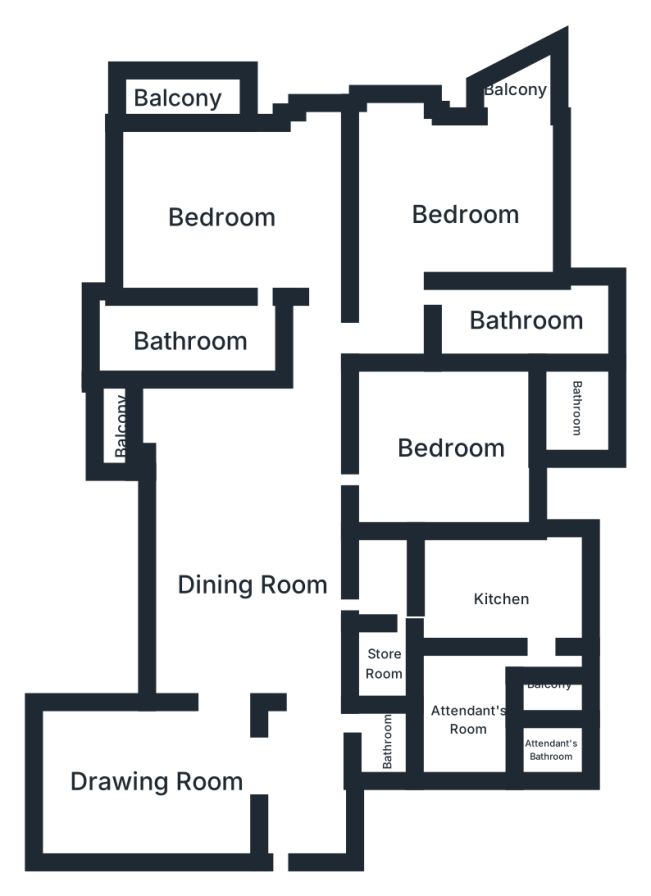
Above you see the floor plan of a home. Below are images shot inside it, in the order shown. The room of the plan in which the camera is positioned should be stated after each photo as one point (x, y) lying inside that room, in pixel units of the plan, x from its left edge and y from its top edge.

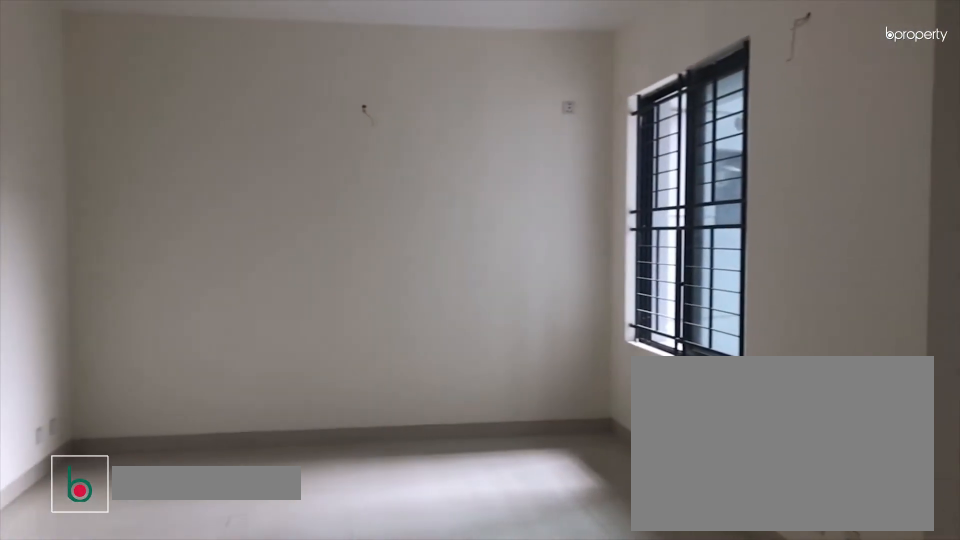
(164, 778)
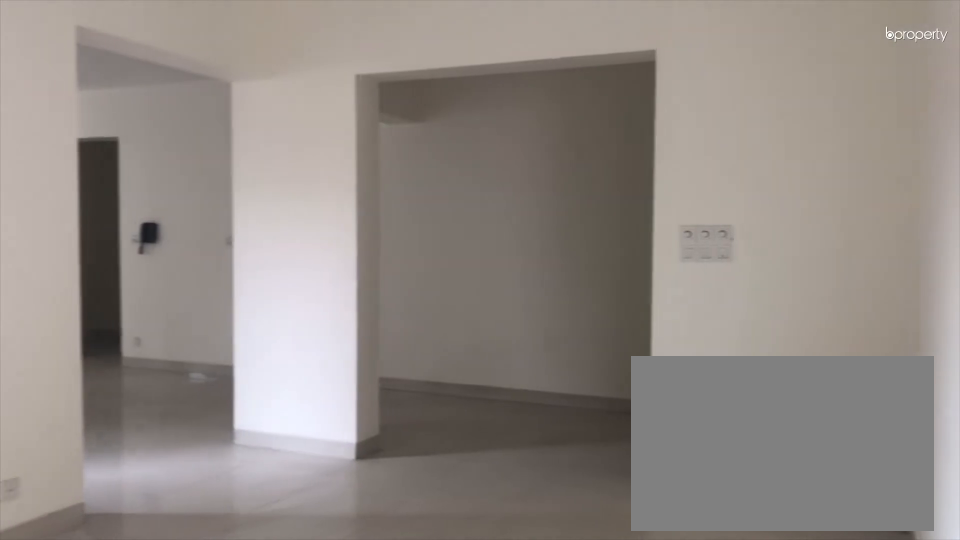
(164, 777)
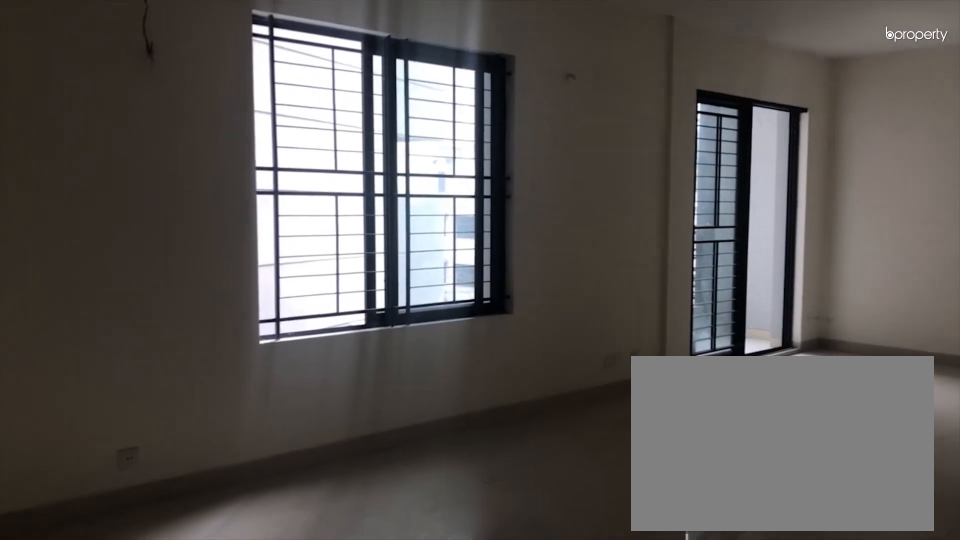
(255, 588)
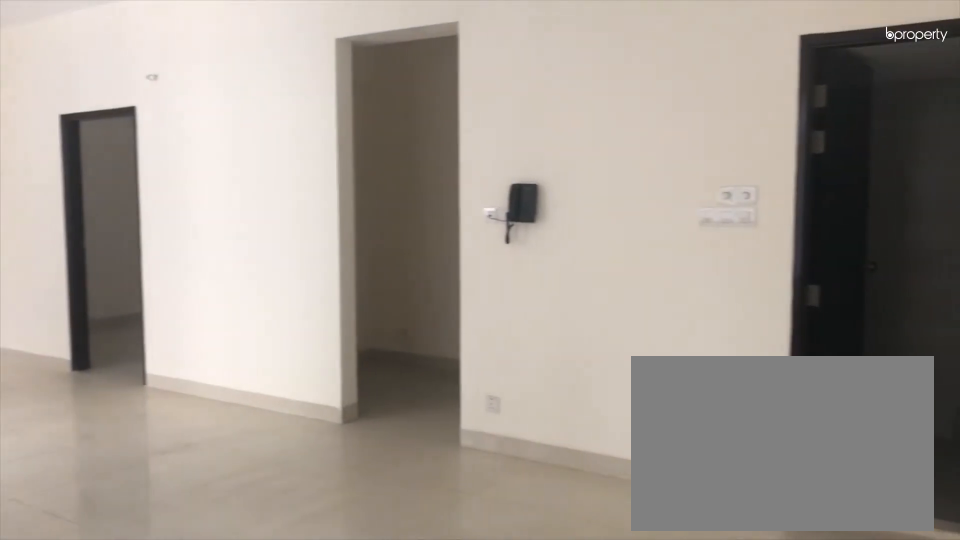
(255, 588)
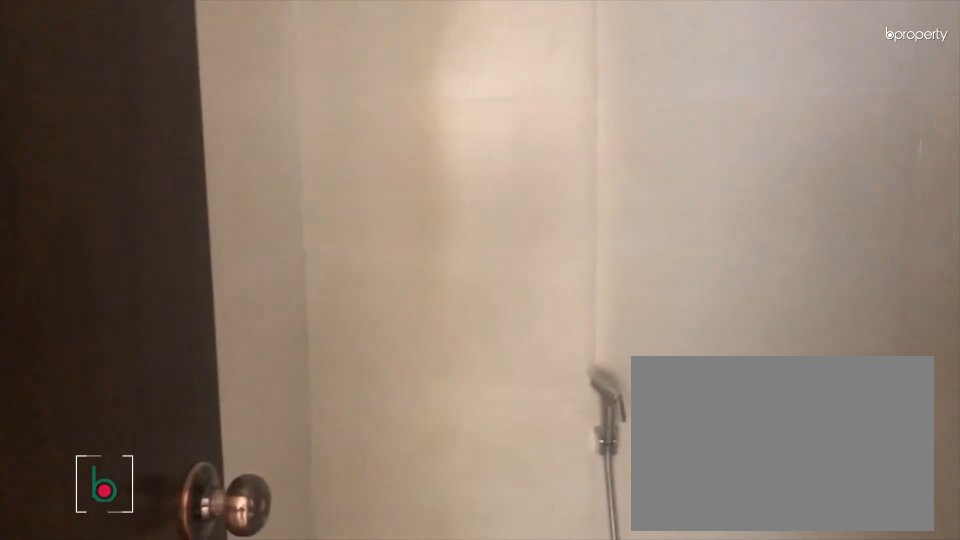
(388, 739)
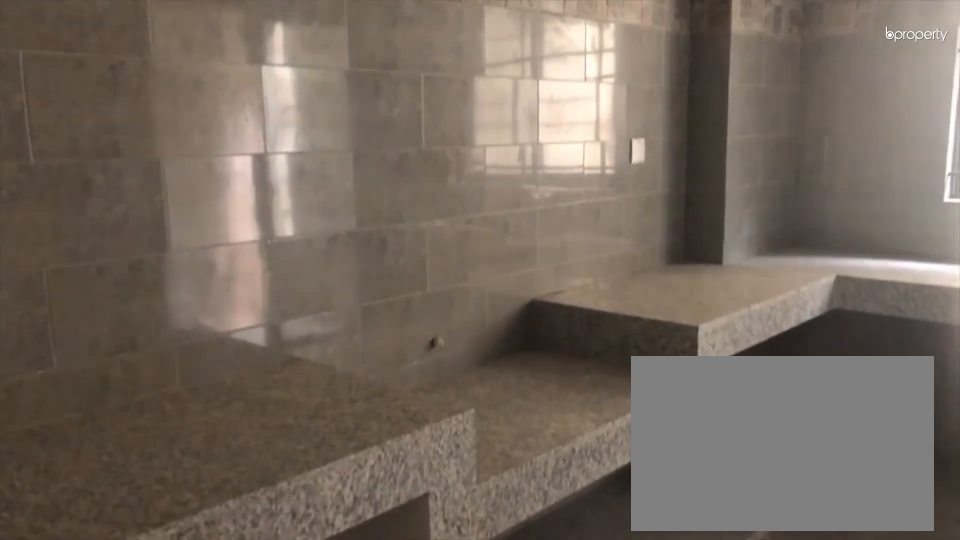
(508, 602)
